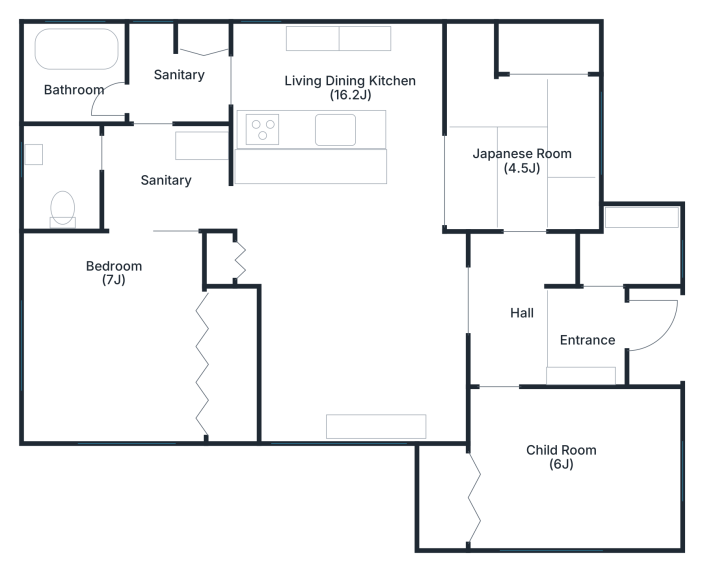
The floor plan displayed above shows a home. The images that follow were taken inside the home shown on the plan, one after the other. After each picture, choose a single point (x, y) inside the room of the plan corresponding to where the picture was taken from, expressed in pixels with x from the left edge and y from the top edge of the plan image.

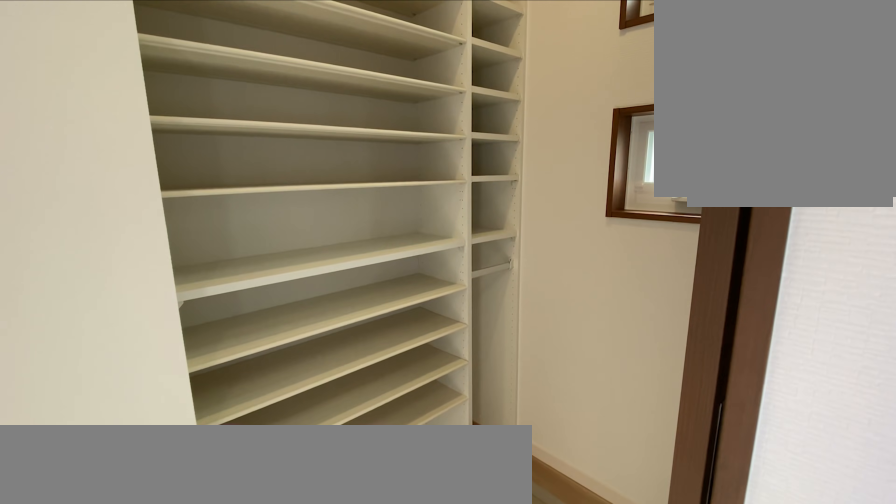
(632, 250)
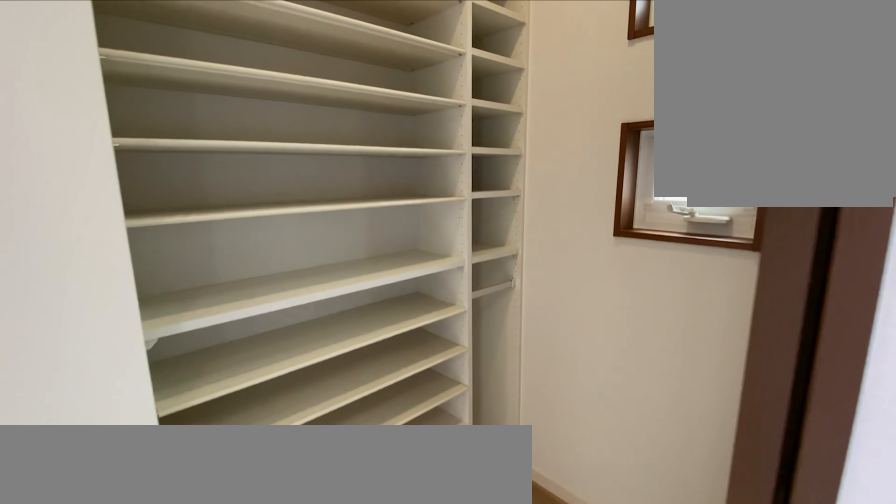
(632, 250)
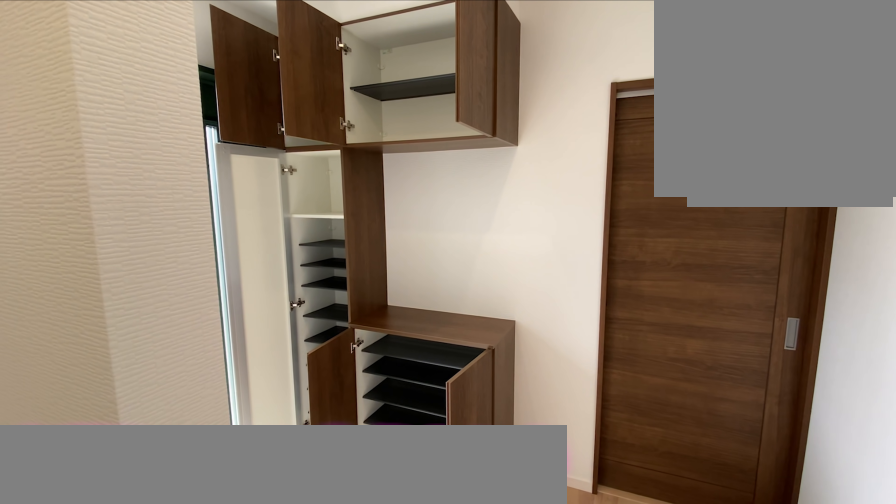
(584, 331)
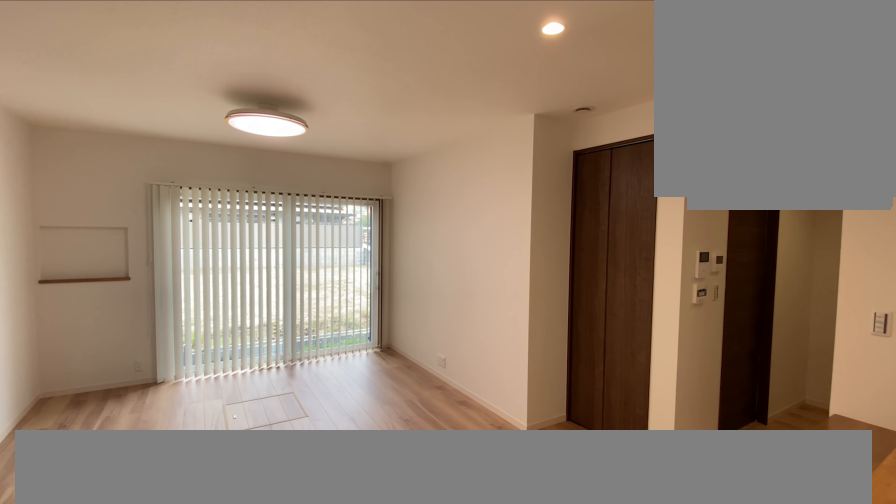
(354, 297)
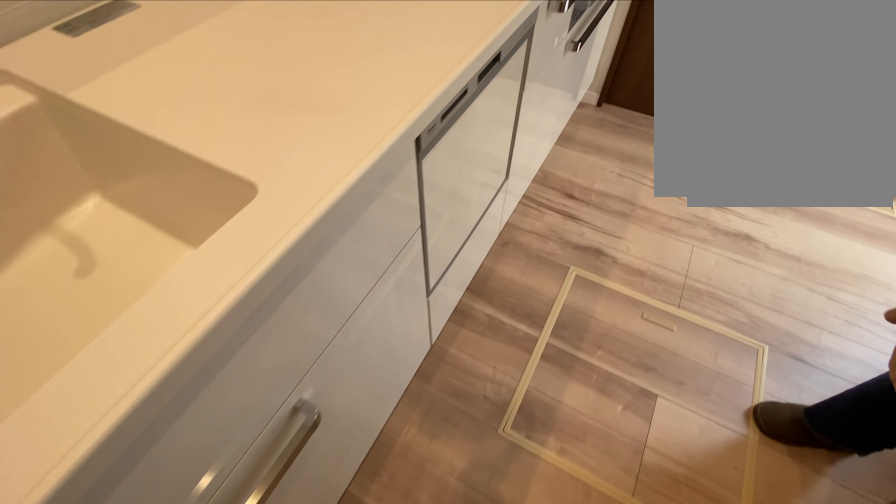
(314, 84)
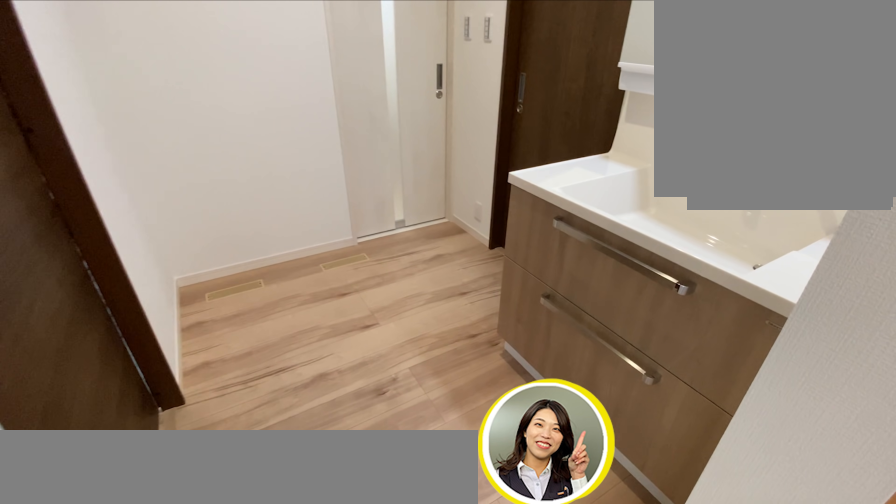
(155, 184)
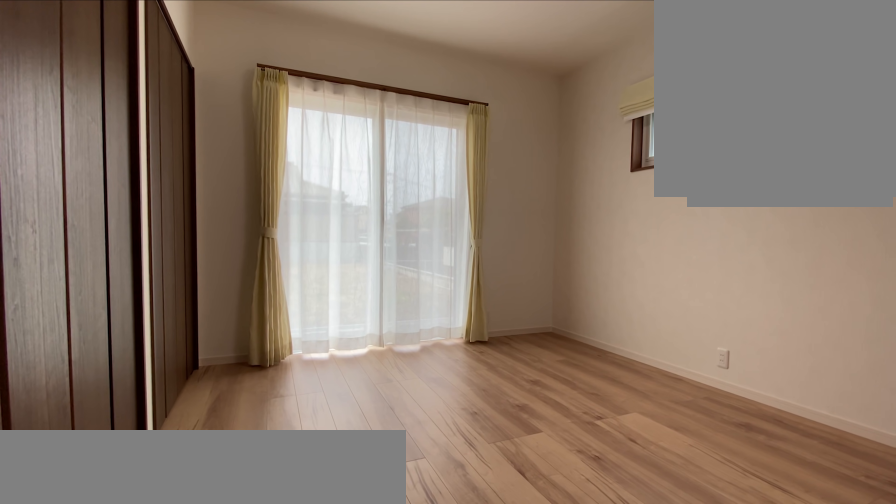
(115, 352)
